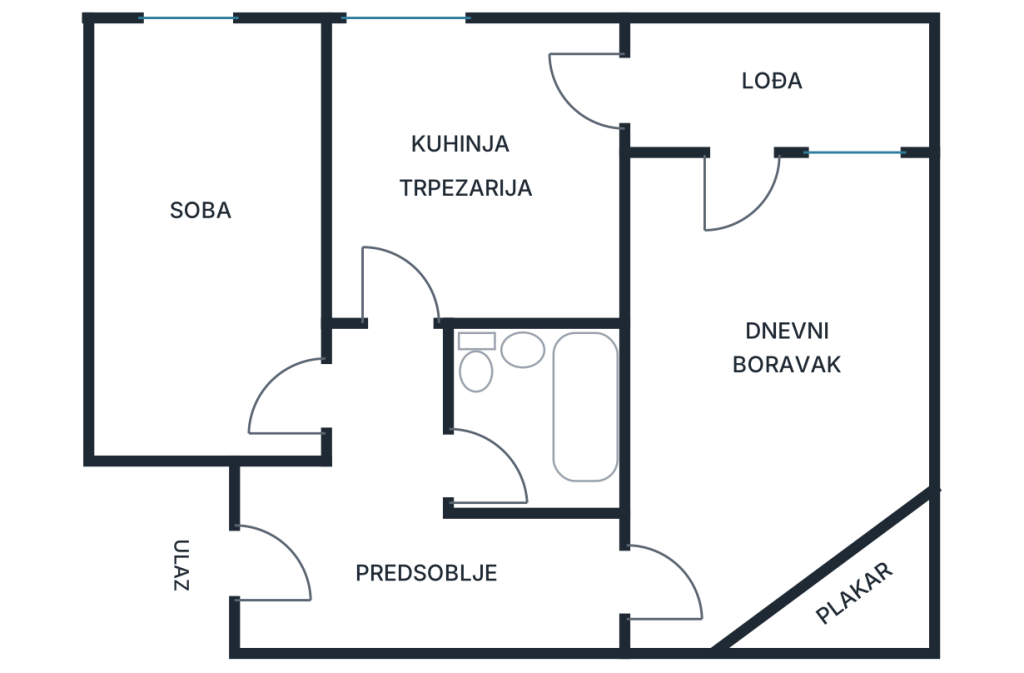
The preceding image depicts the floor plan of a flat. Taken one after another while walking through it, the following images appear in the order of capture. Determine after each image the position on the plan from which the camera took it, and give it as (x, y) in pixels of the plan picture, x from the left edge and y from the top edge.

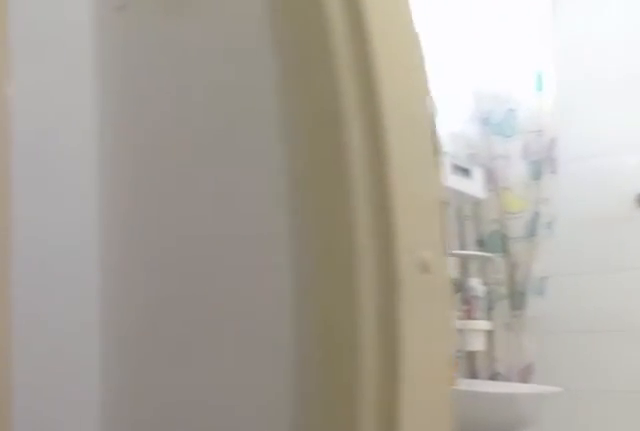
(387, 498)
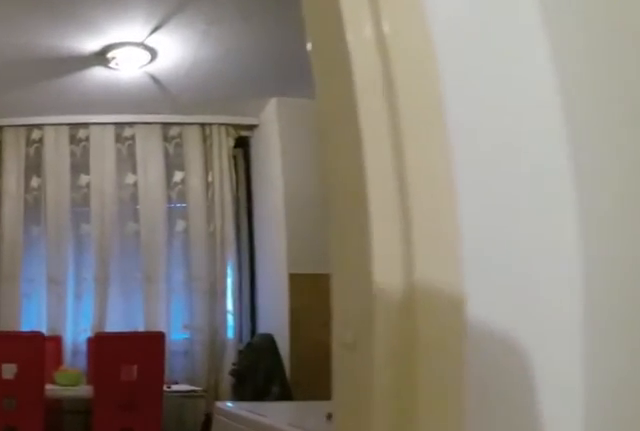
(378, 443)
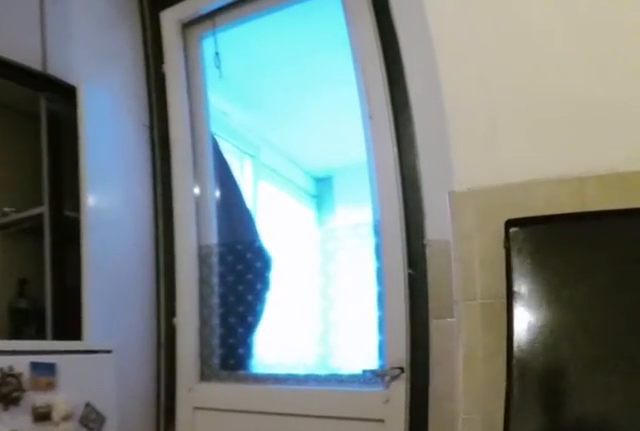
(475, 194)
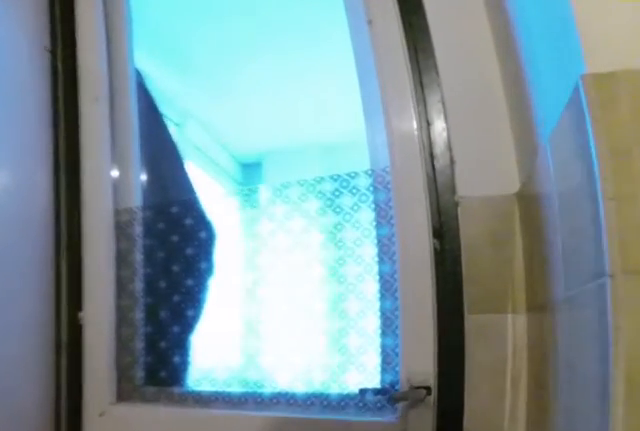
(513, 165)
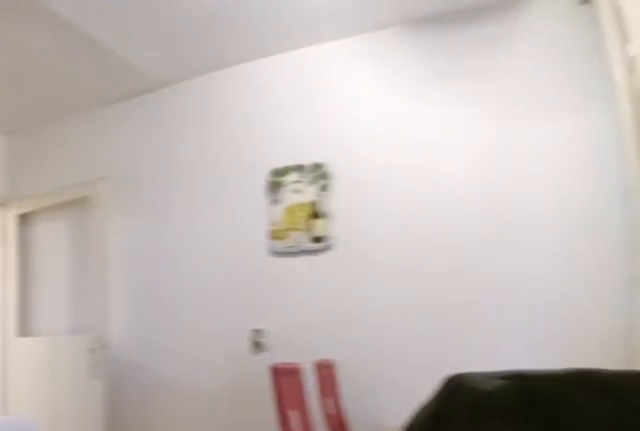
(572, 98)
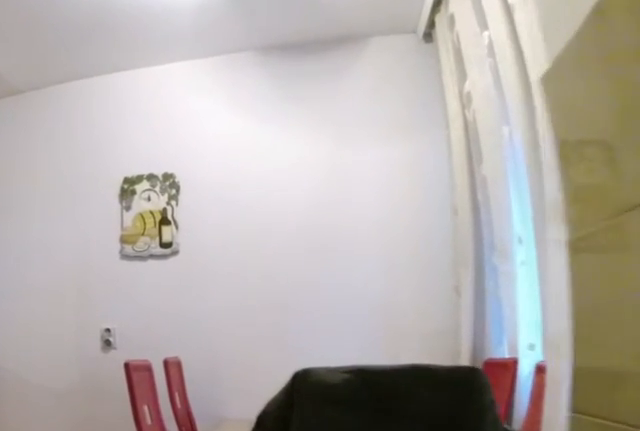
(557, 125)
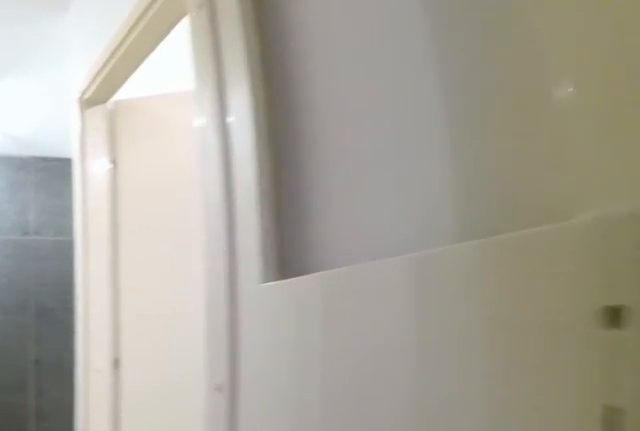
(400, 260)
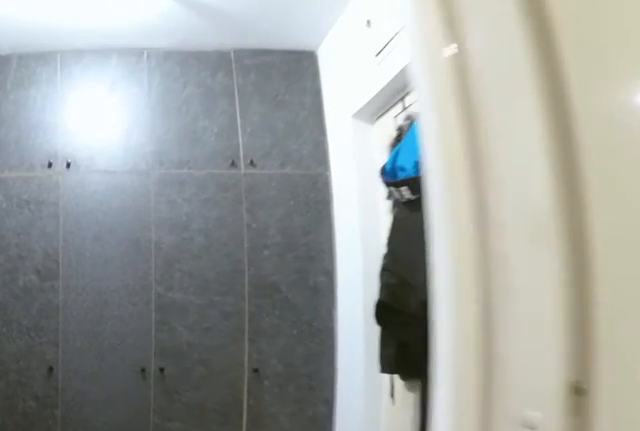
(391, 390)
